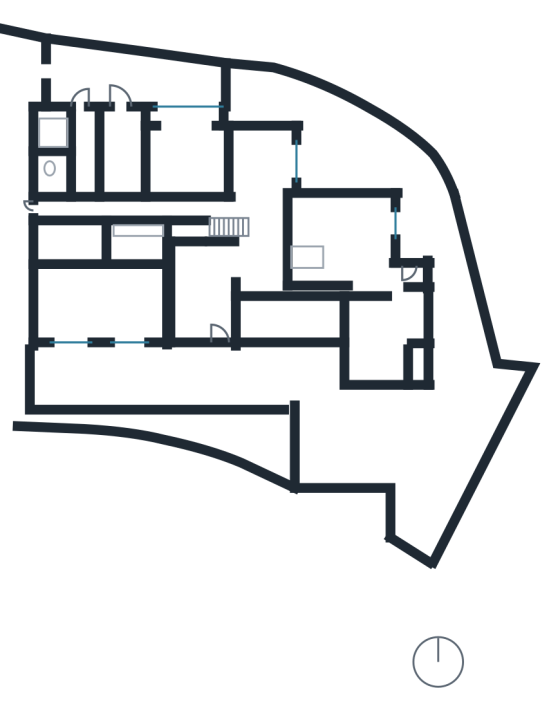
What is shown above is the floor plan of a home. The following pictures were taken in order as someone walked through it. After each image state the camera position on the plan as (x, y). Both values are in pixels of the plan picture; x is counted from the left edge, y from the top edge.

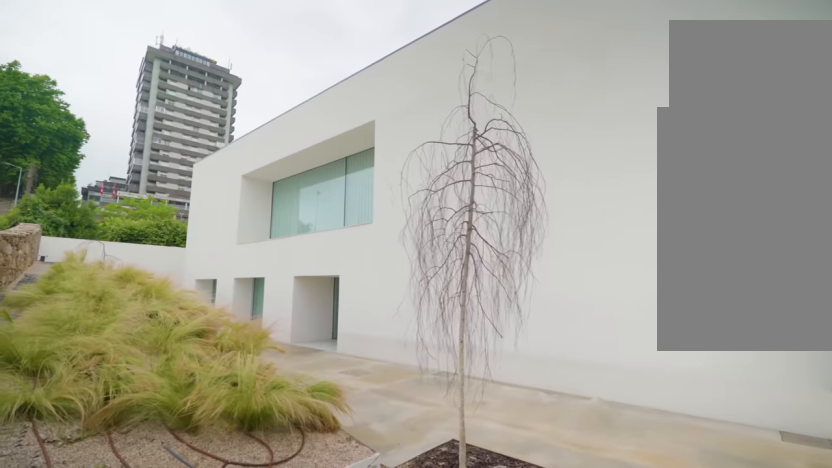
(311, 442)
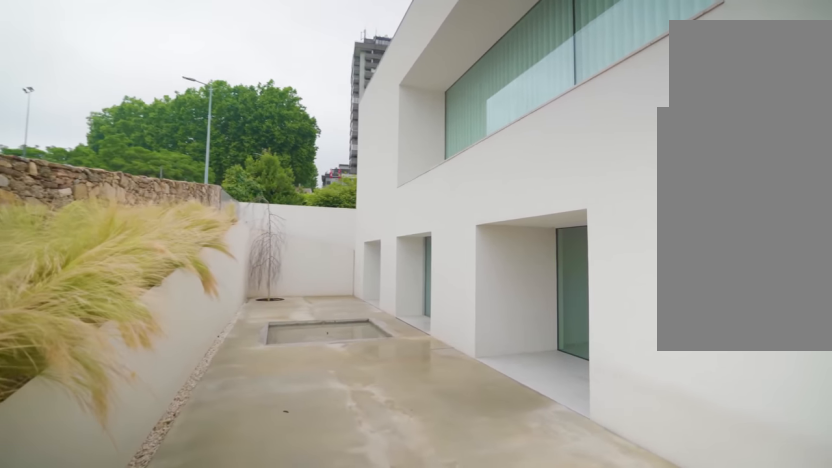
(248, 372)
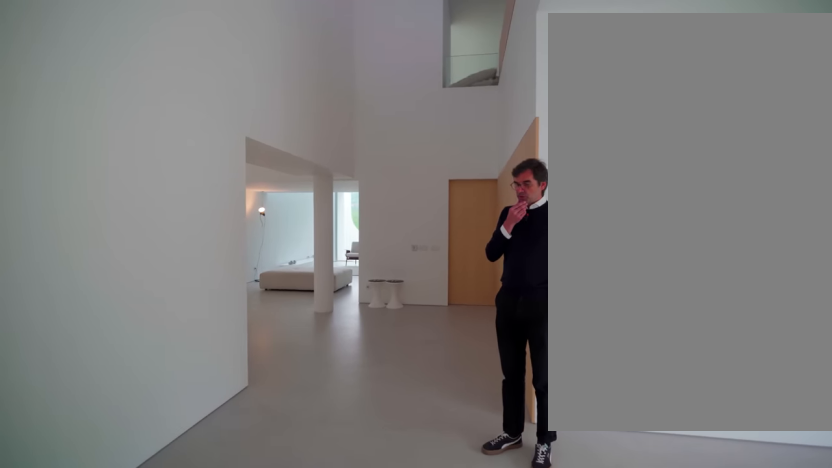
(186, 278)
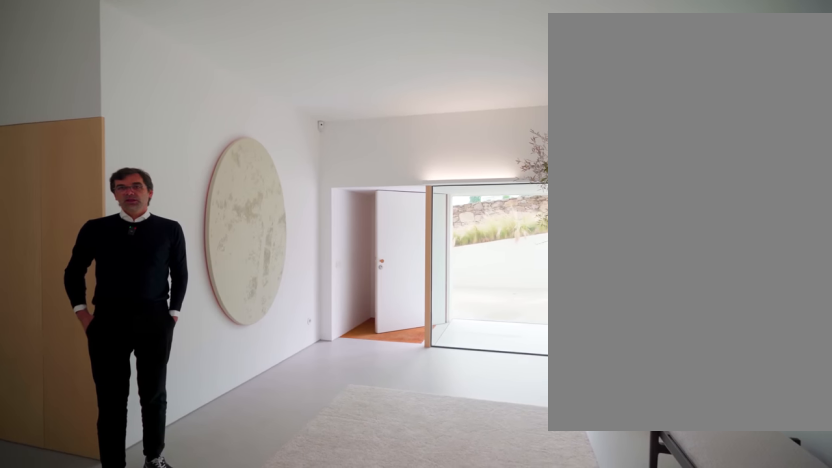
(185, 263)
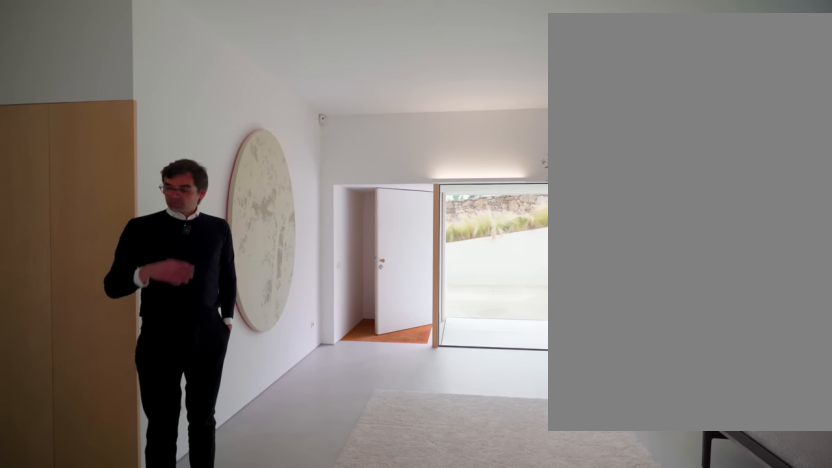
(190, 259)
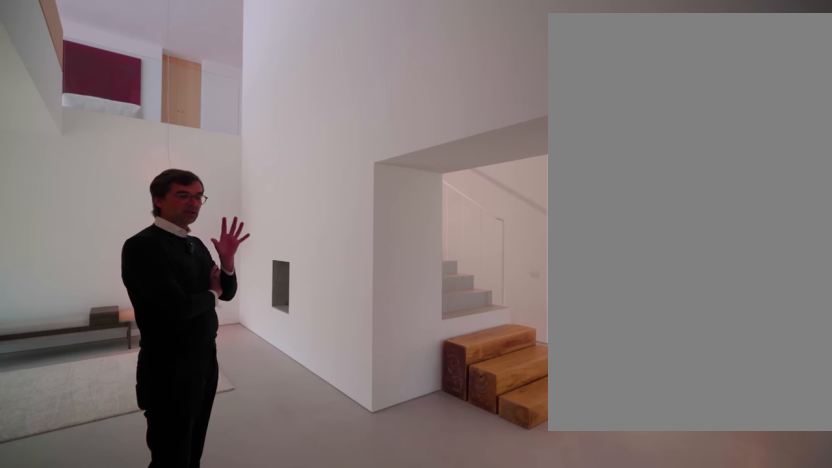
(264, 260)
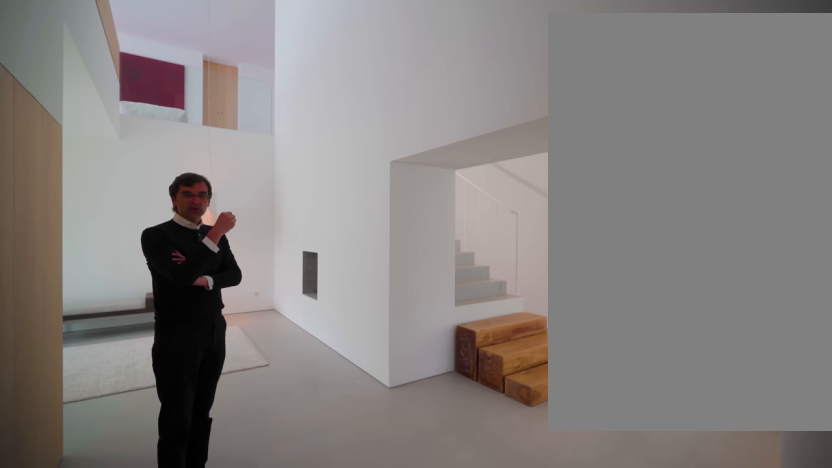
(274, 261)
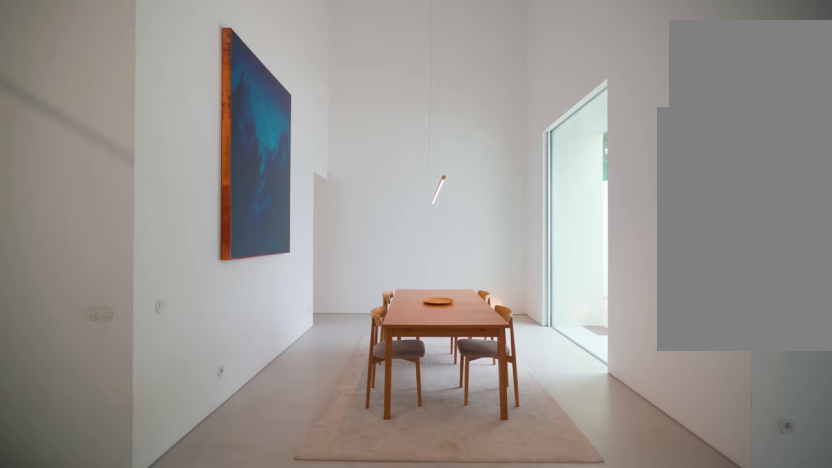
(260, 231)
